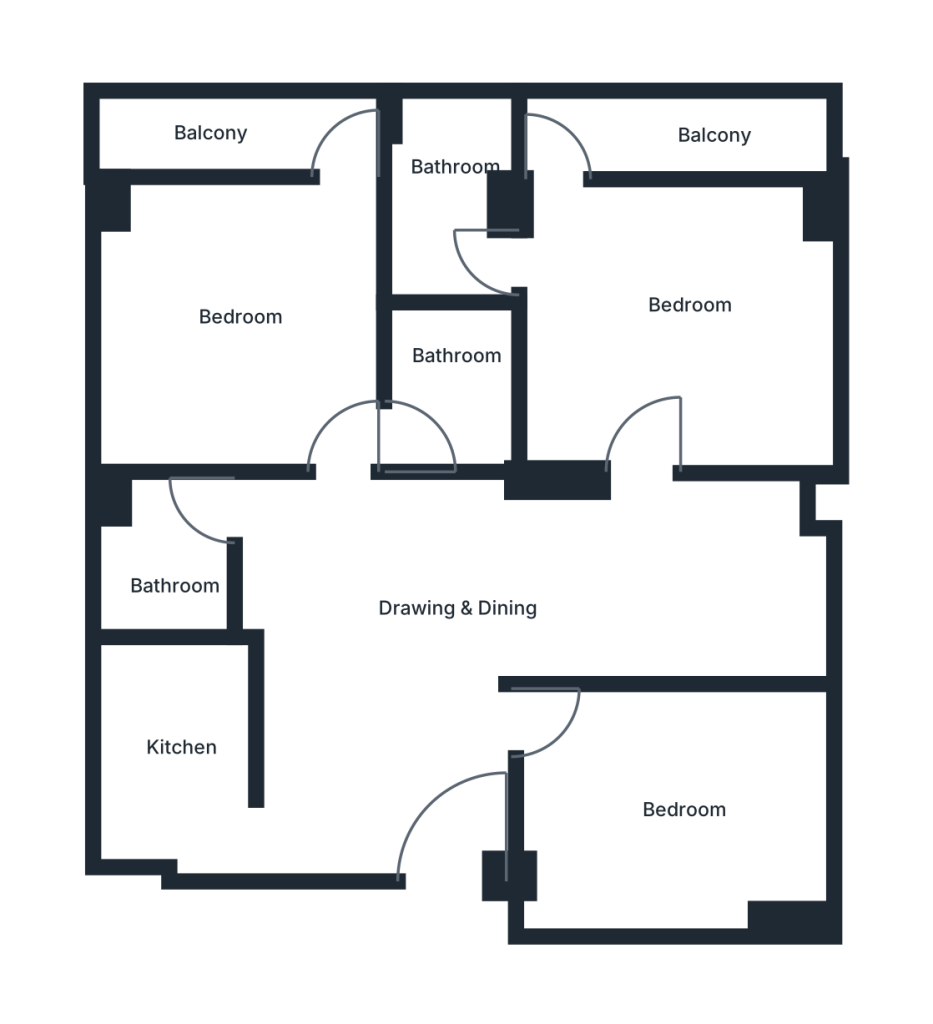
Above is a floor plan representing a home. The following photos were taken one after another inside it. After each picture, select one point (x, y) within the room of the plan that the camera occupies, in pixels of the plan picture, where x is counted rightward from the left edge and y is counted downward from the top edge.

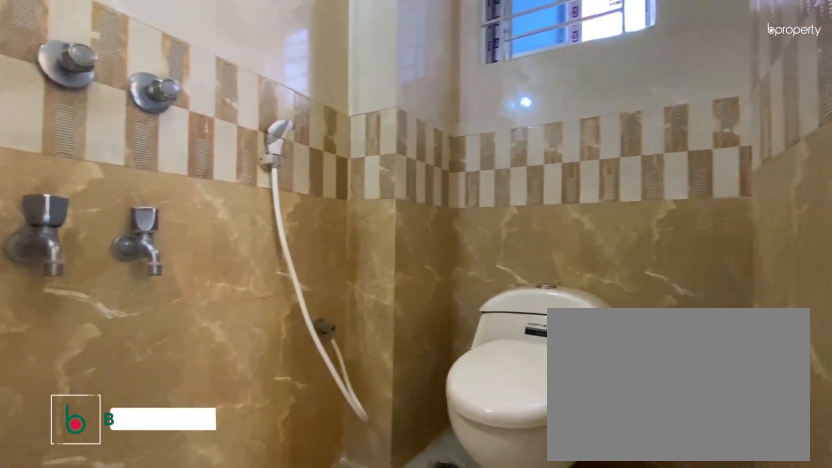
(442, 212)
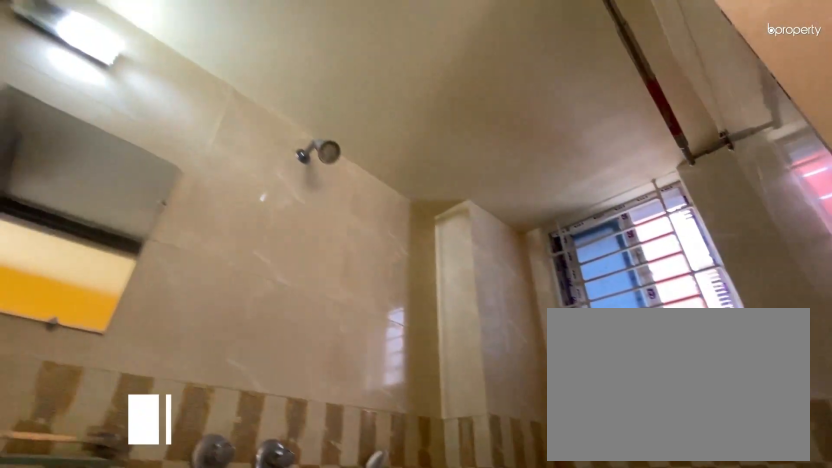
(442, 212)
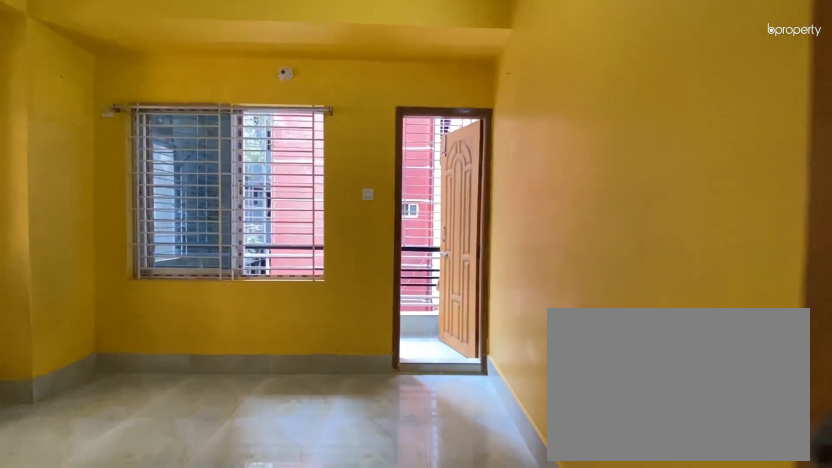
(245, 322)
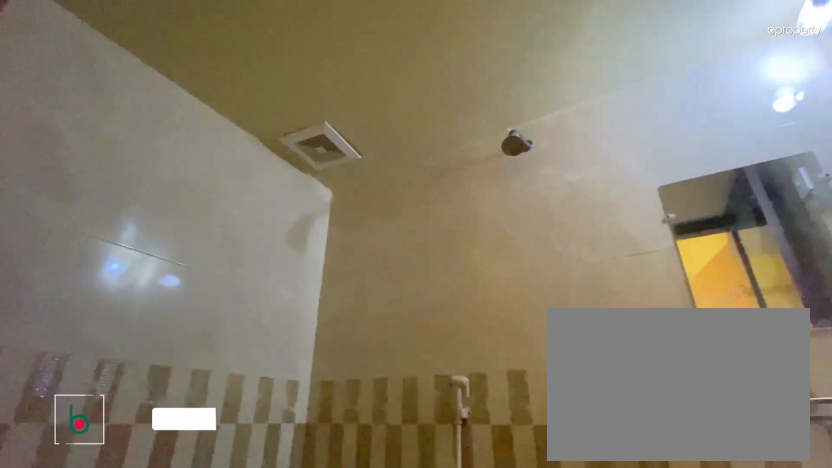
(452, 401)
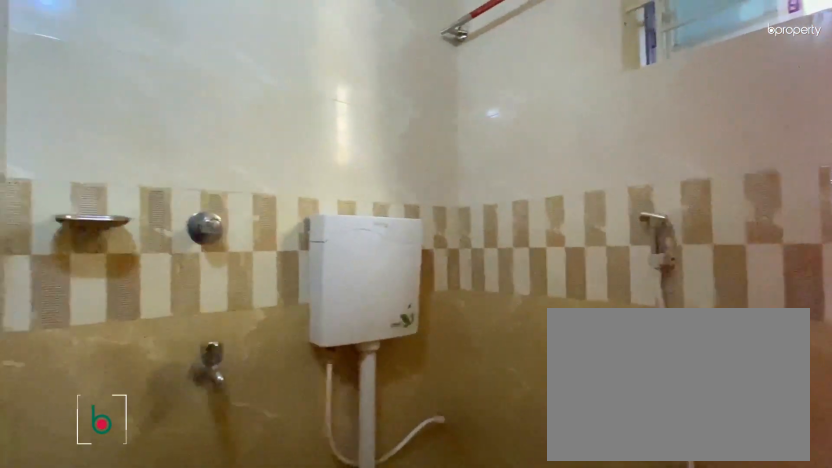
(175, 535)
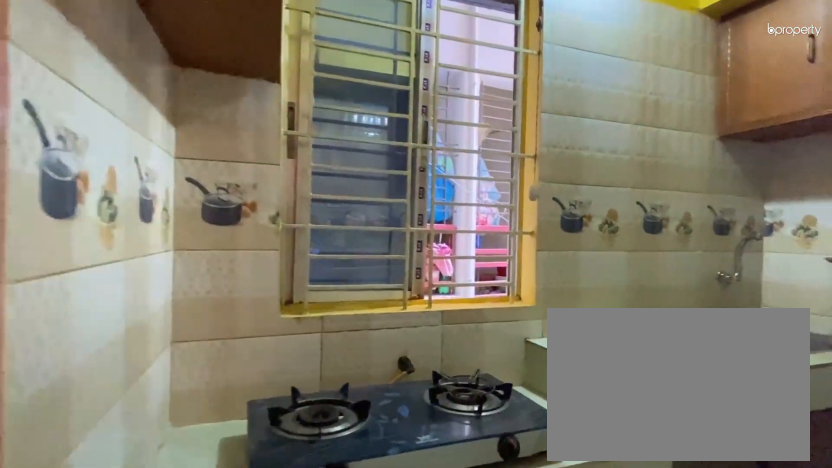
(178, 747)
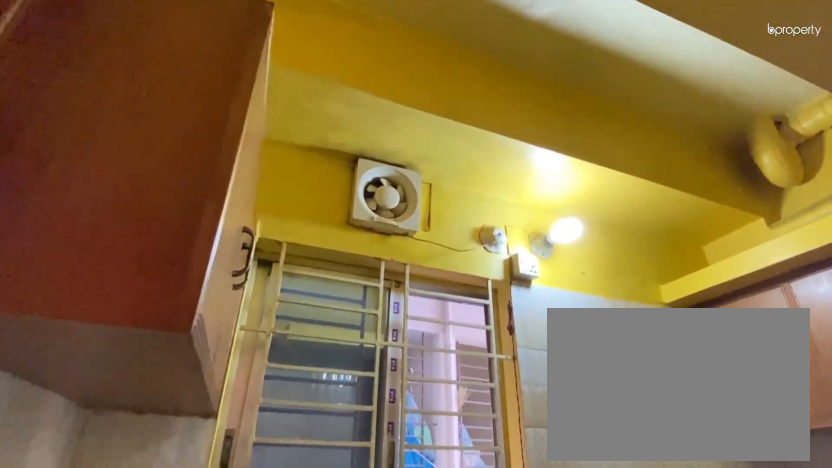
(178, 747)
